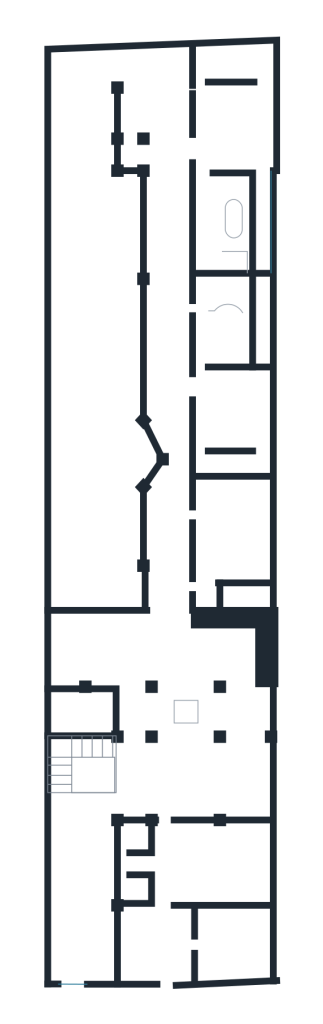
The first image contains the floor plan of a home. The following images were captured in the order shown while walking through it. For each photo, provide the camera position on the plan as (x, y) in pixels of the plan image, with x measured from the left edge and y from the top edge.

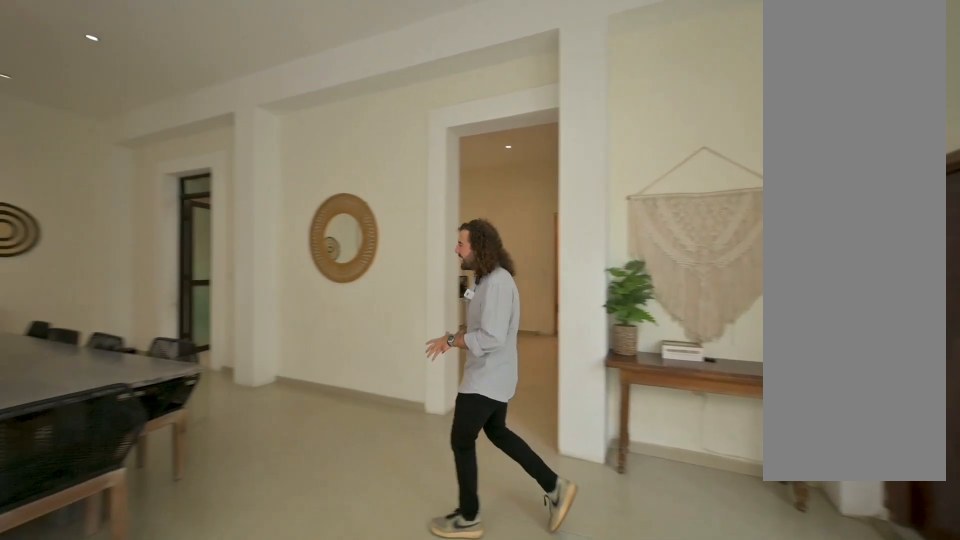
(156, 805)
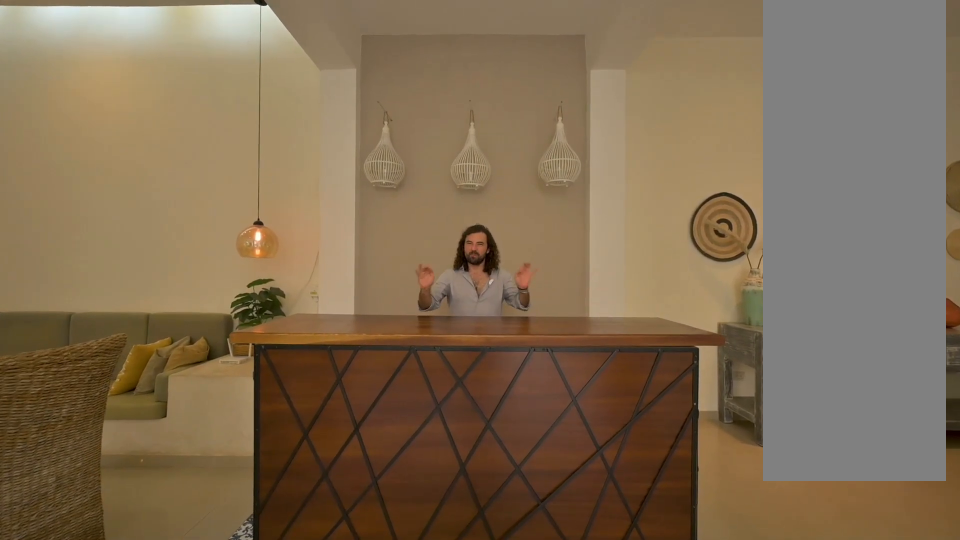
(255, 708)
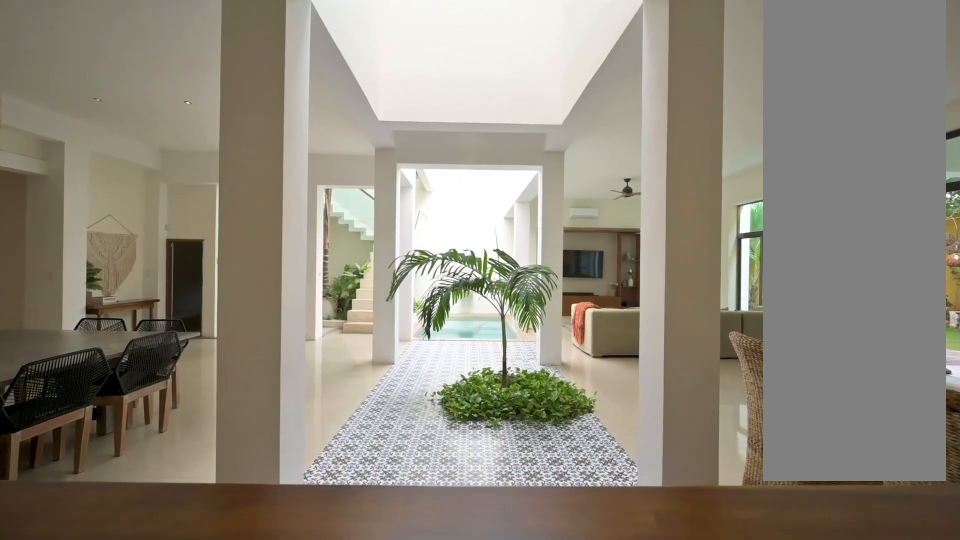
(255, 708)
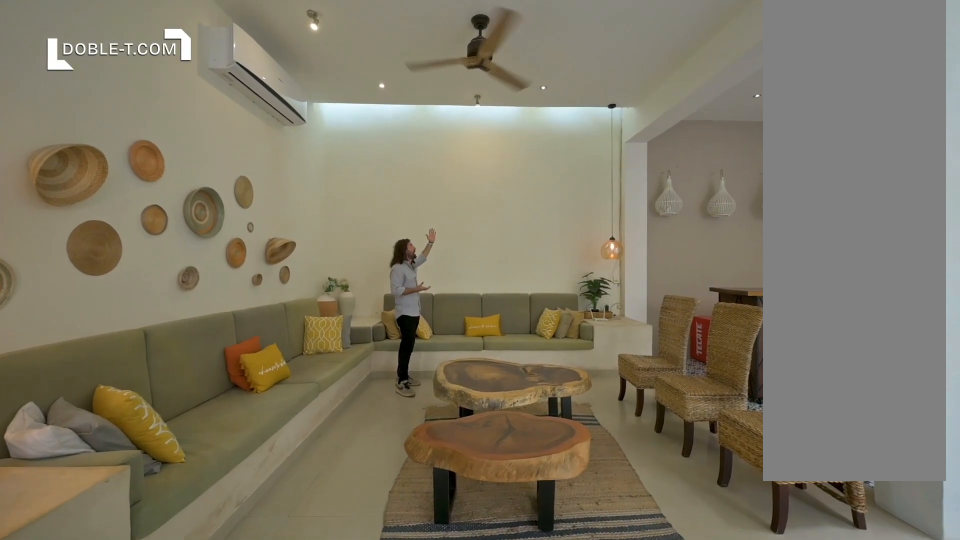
(233, 638)
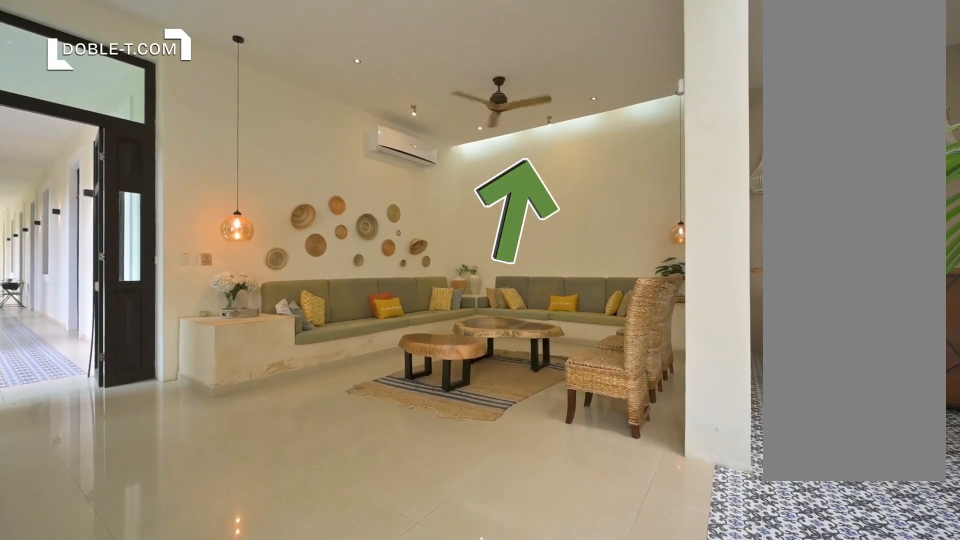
(233, 638)
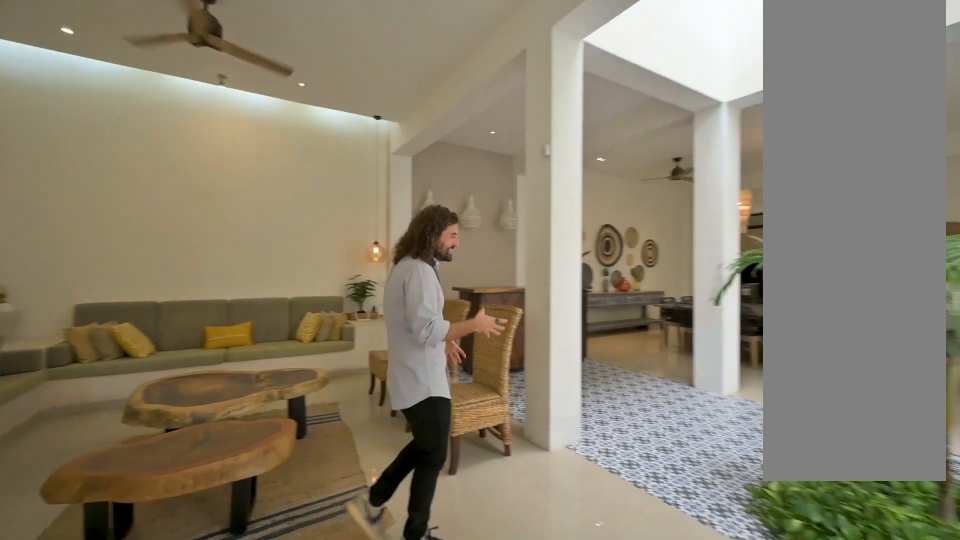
(185, 671)
